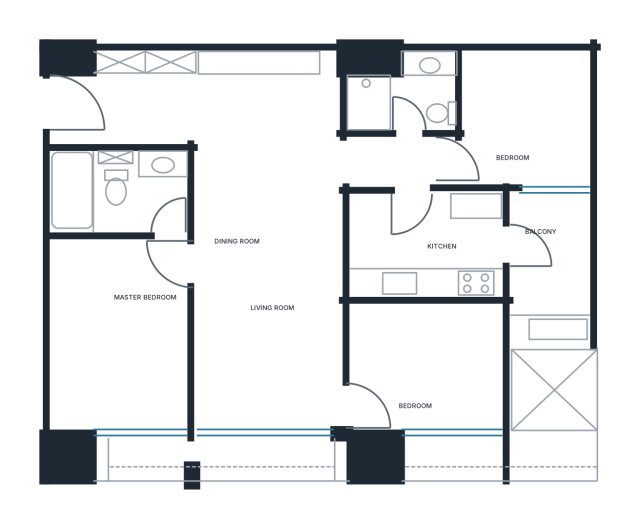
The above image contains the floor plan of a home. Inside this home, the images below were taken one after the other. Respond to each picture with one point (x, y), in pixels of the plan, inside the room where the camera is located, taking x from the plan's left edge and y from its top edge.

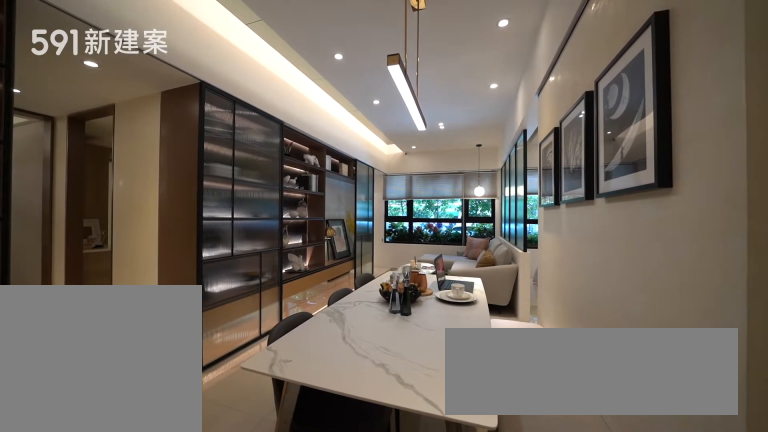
(268, 291)
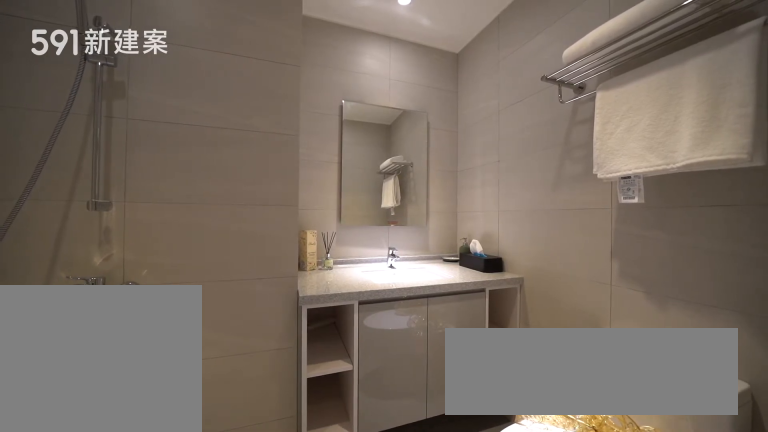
(404, 89)
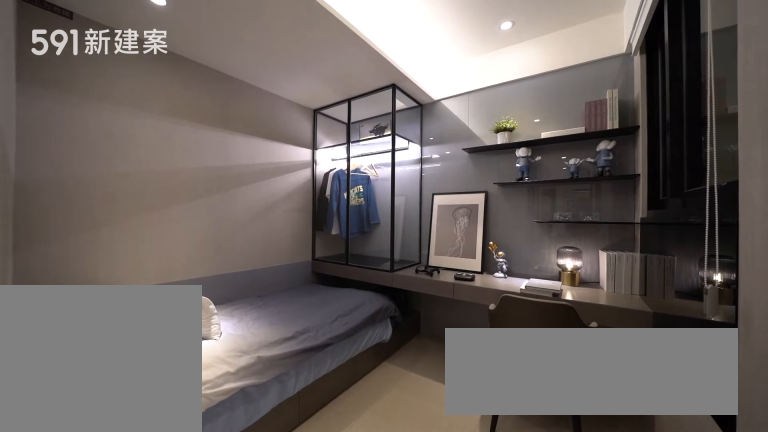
(521, 120)
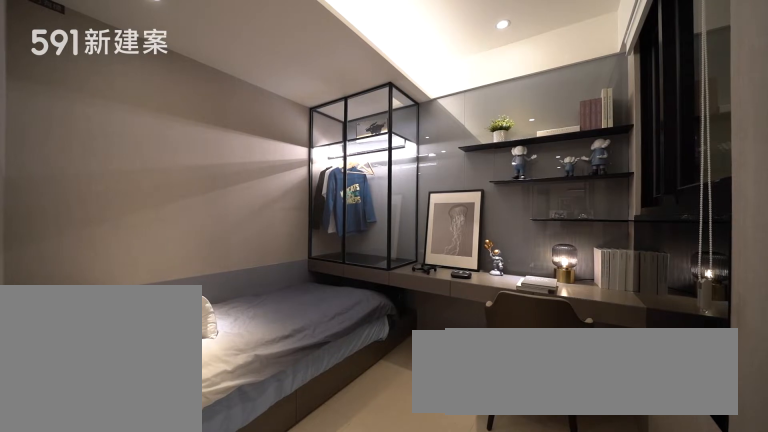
(521, 120)
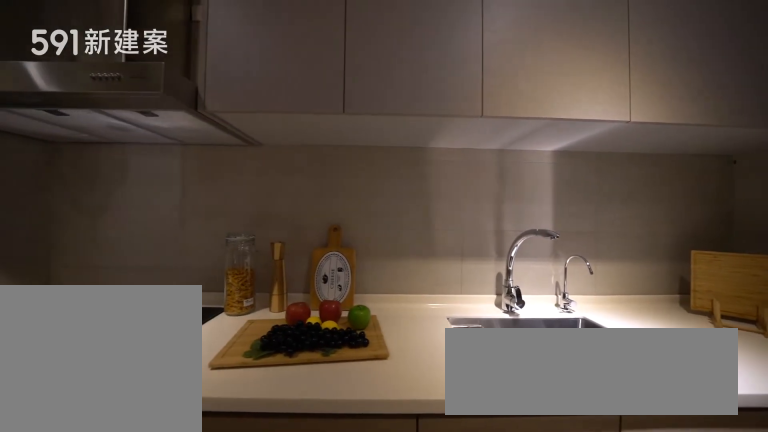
(428, 243)
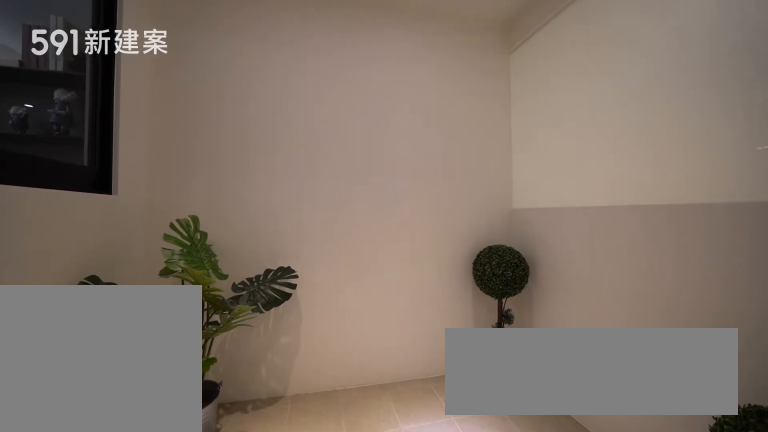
(552, 252)
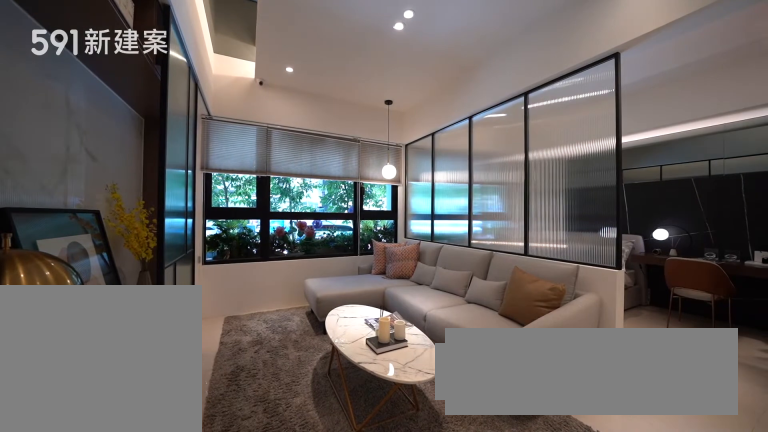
(268, 352)
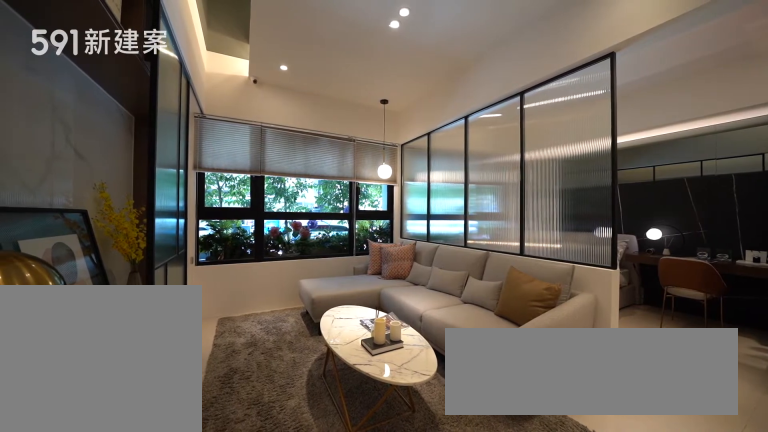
(268, 352)
